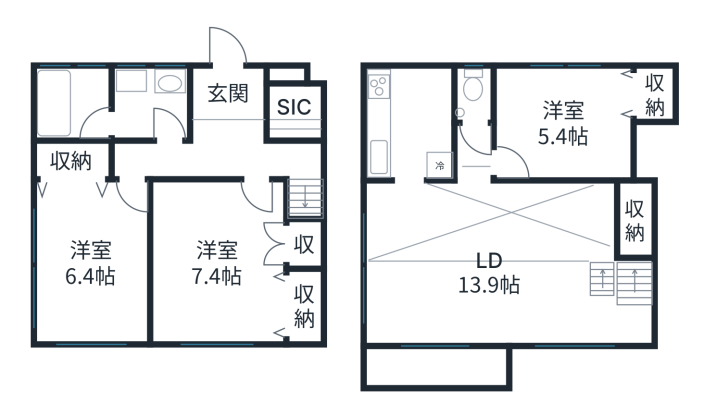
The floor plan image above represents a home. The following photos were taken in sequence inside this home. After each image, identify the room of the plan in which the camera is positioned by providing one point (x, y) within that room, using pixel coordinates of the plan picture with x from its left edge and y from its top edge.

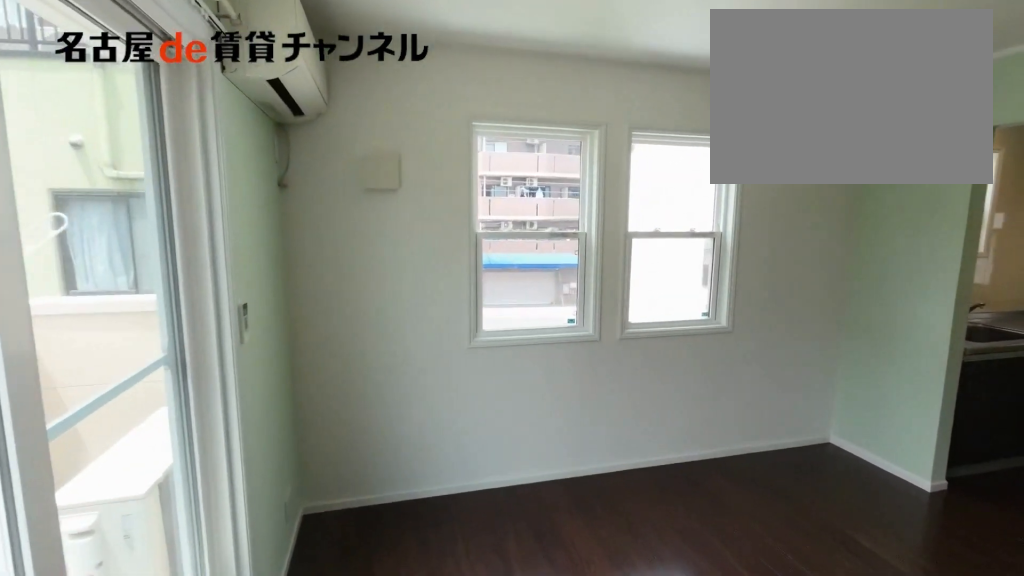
(509, 265)
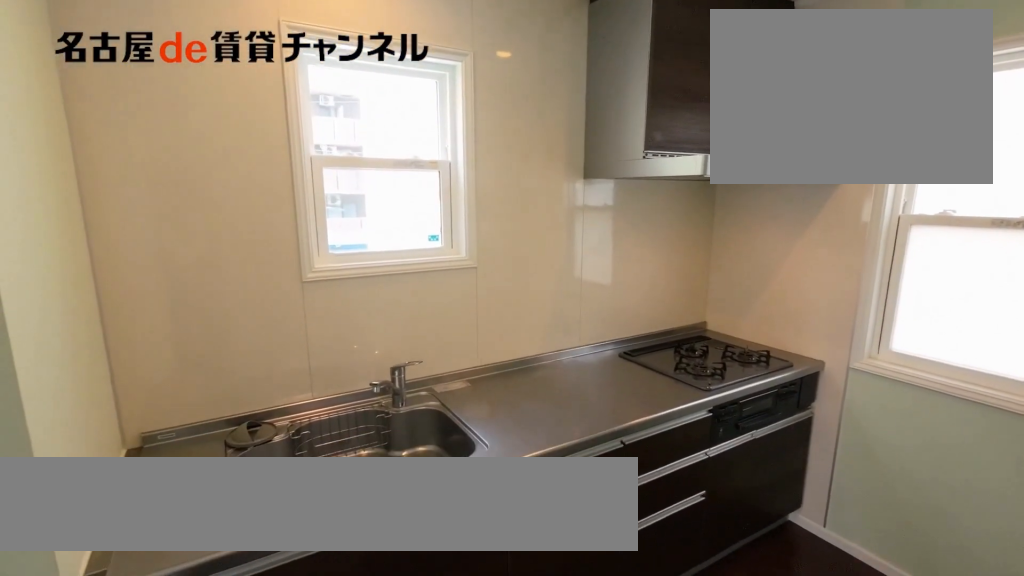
(408, 124)
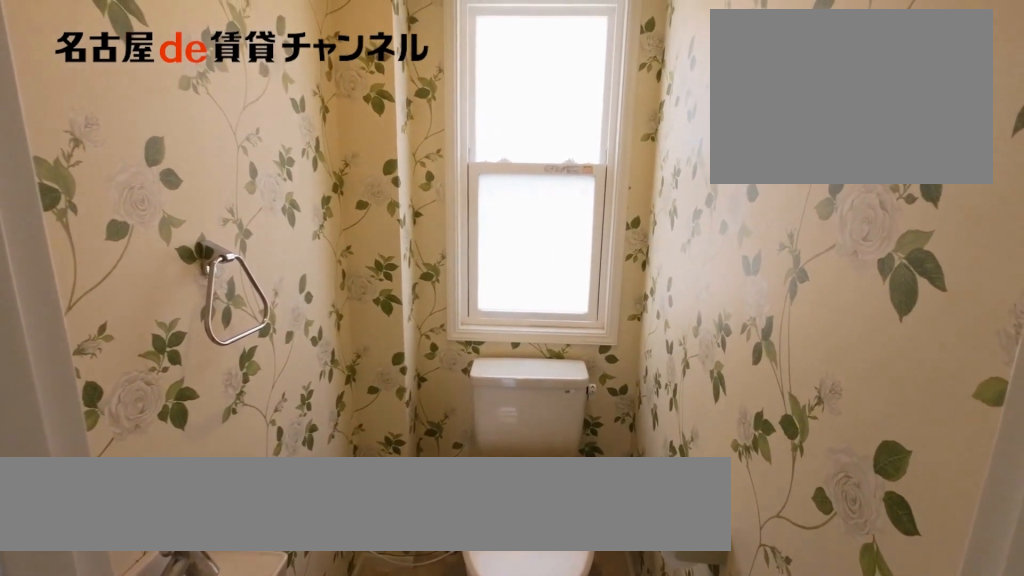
(473, 96)
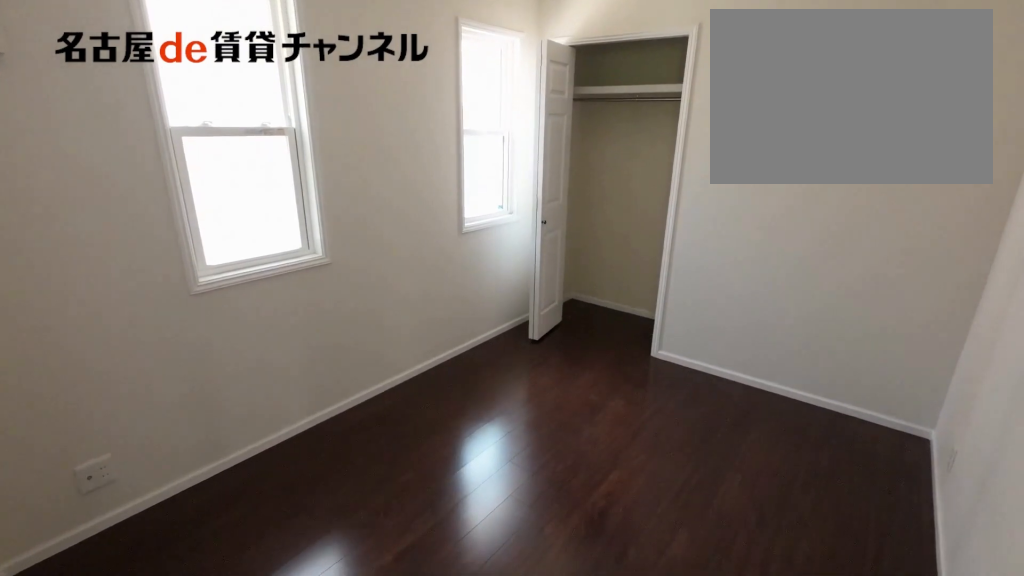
(575, 120)
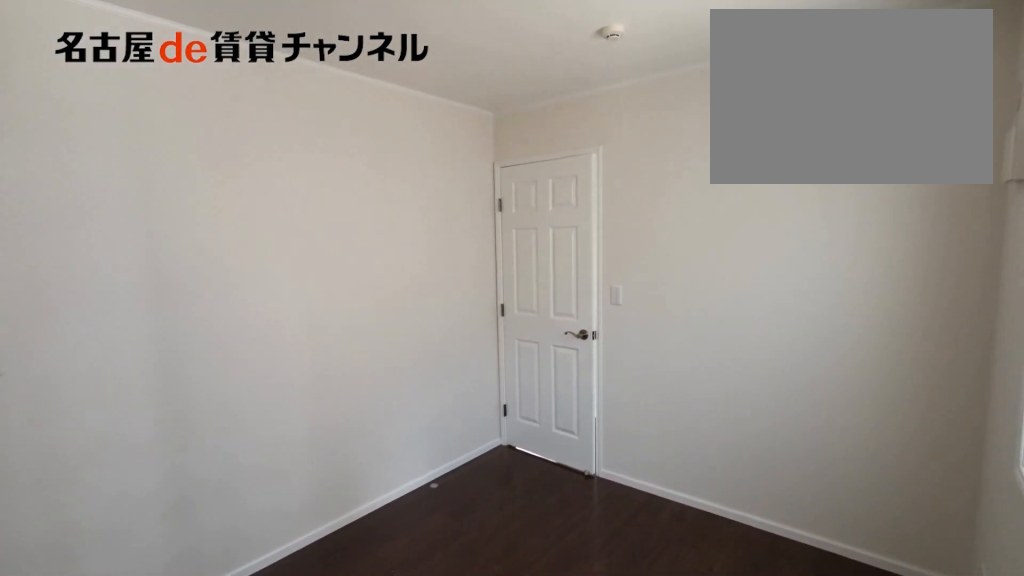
(575, 120)
